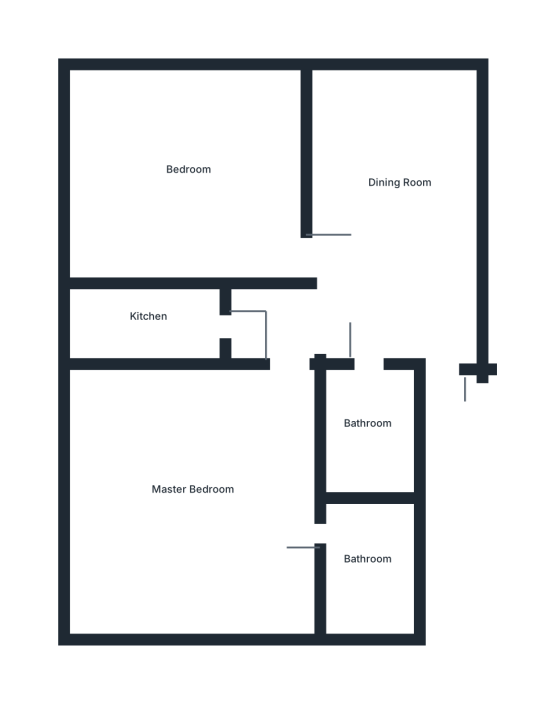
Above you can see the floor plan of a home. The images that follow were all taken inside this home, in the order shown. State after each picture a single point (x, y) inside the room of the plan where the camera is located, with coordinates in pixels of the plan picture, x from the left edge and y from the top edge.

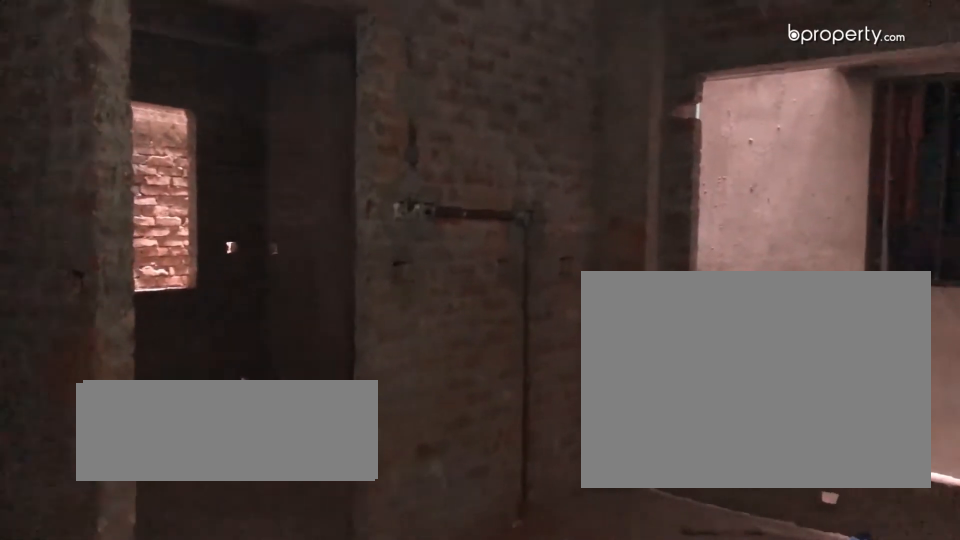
(394, 272)
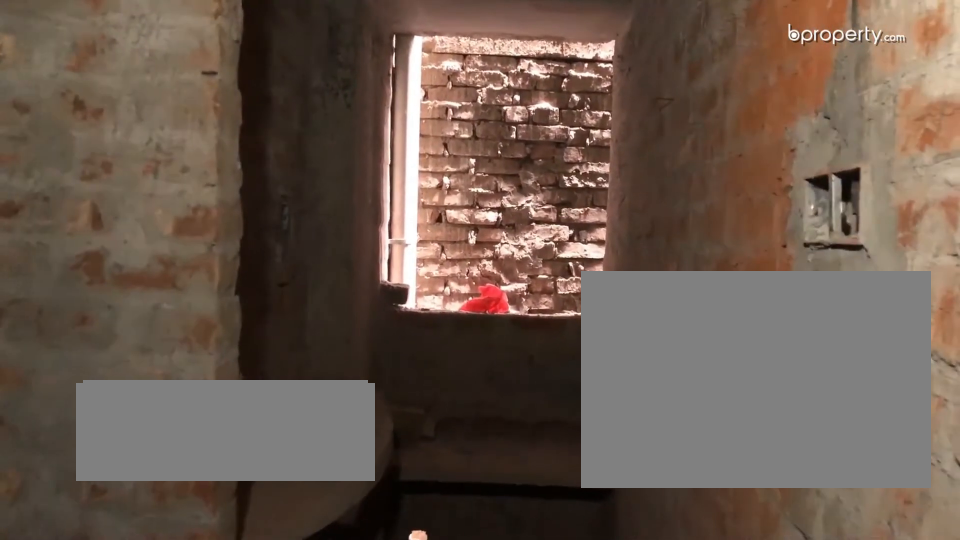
(166, 325)
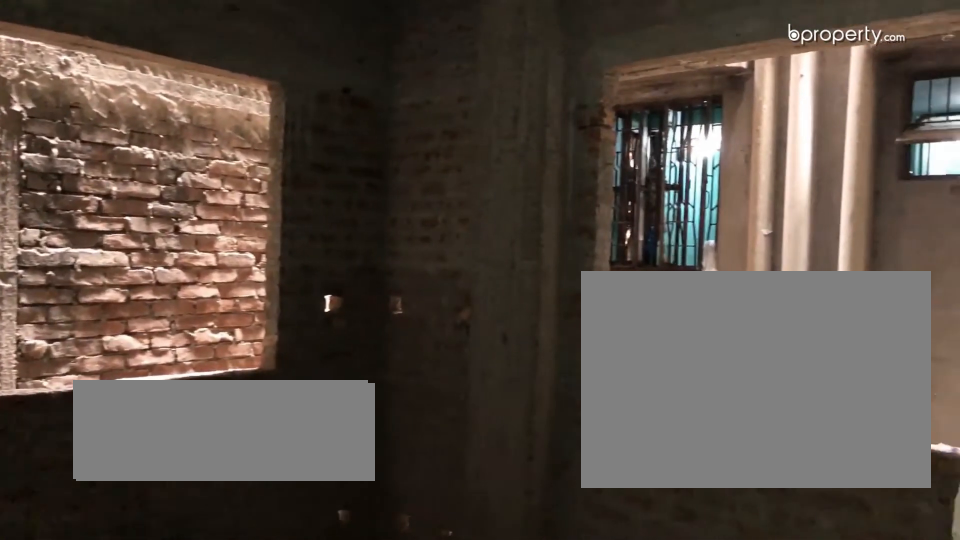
(188, 190)
